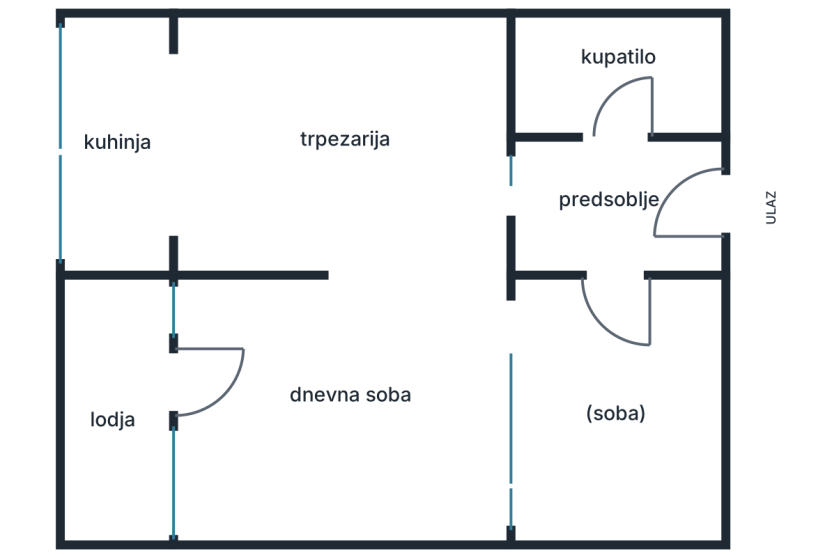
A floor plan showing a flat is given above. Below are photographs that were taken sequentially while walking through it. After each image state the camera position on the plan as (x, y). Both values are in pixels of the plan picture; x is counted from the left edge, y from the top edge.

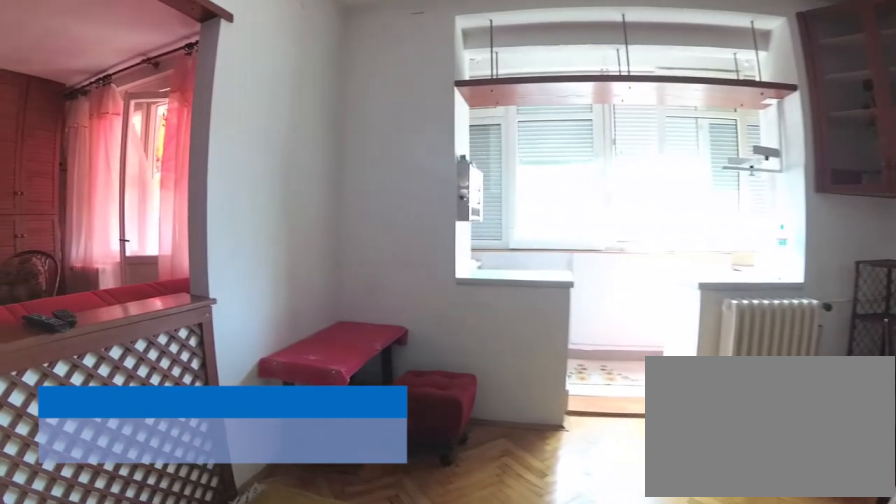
(474, 191)
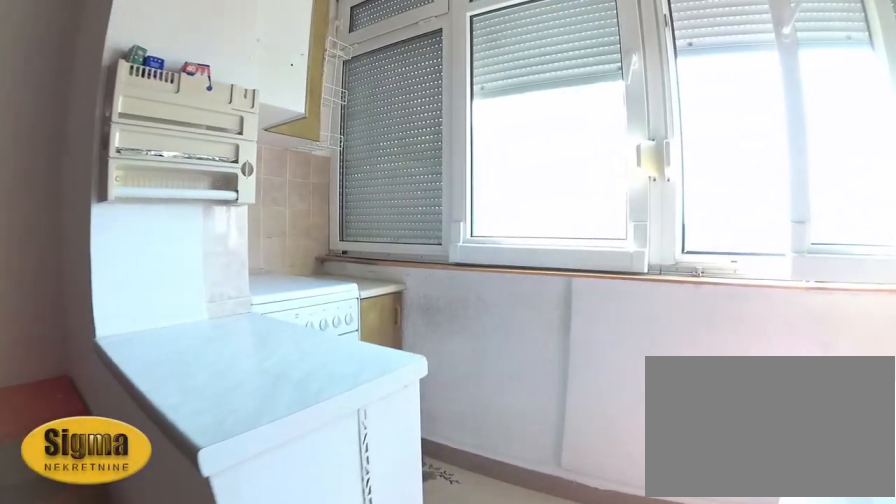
(233, 175)
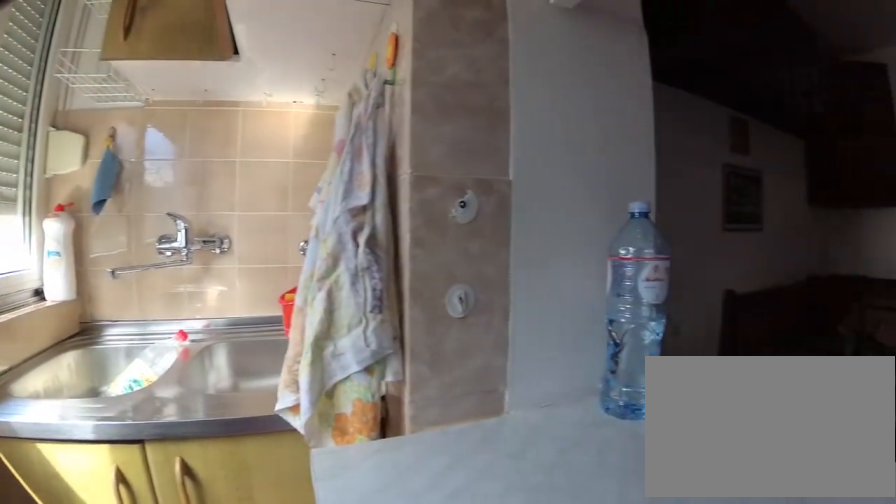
(119, 186)
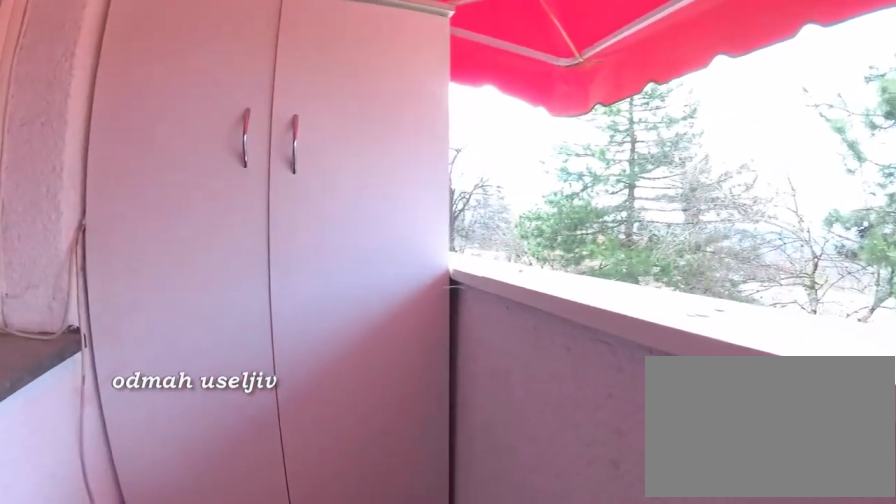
(143, 370)
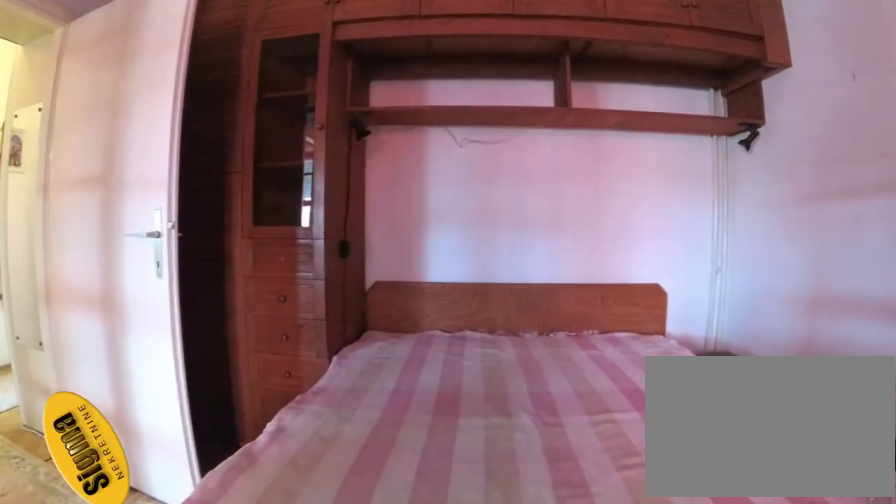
(481, 398)
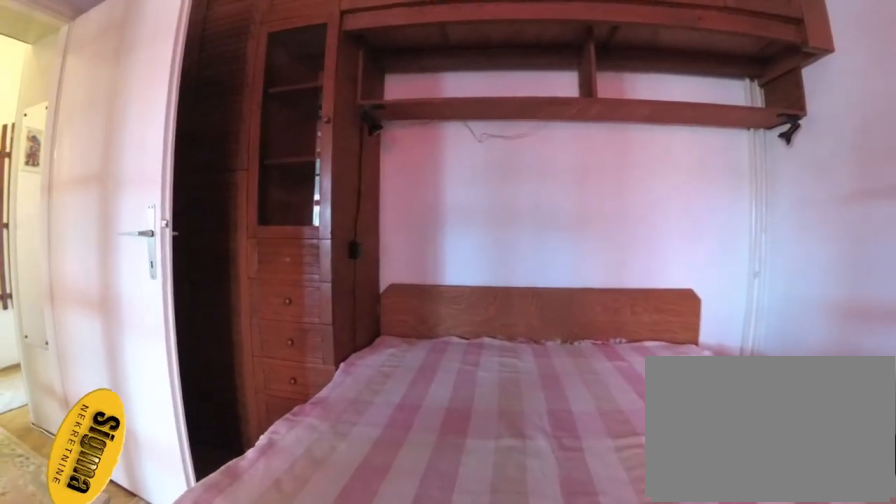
(495, 398)
